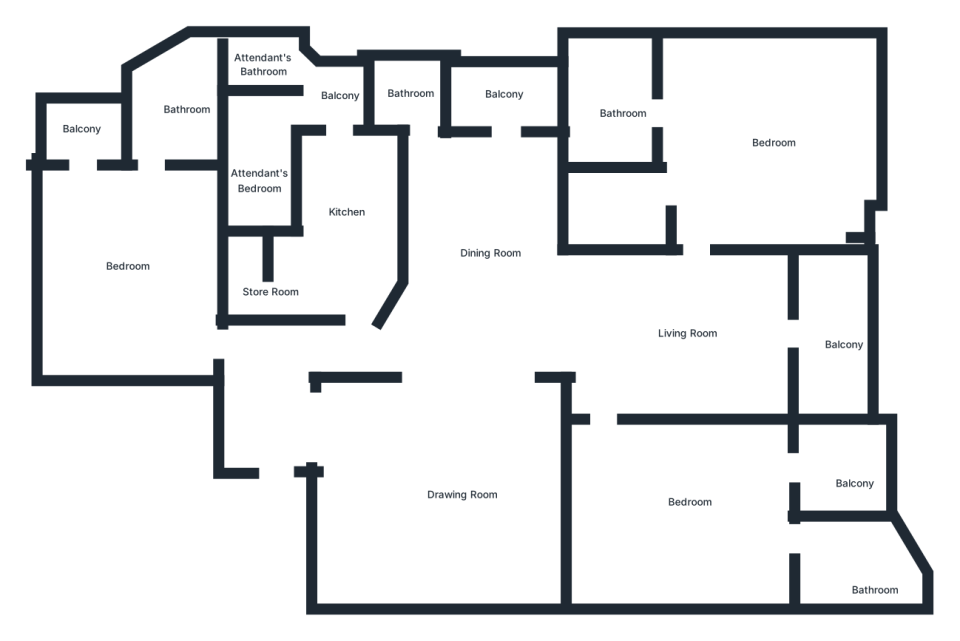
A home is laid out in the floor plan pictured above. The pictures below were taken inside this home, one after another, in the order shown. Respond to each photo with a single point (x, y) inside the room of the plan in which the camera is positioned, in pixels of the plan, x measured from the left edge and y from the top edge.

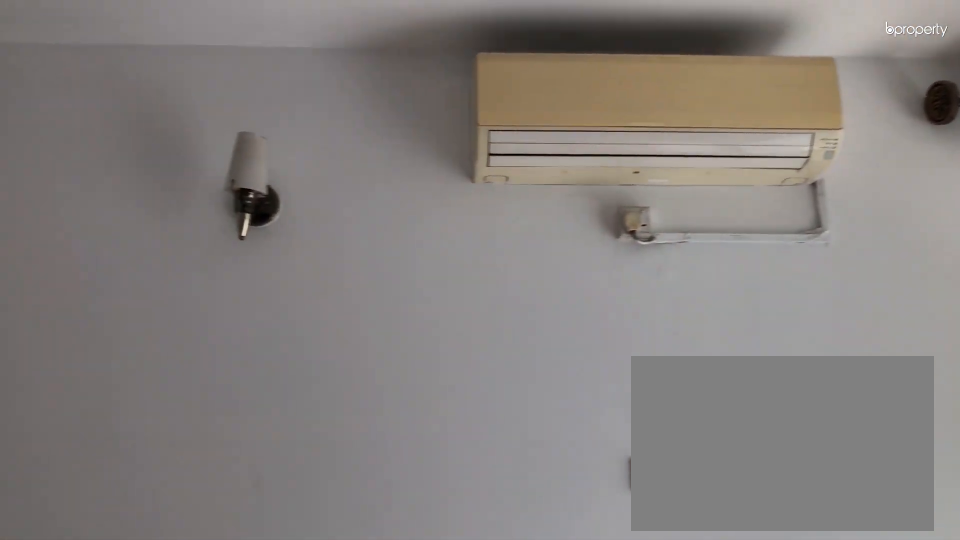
(144, 237)
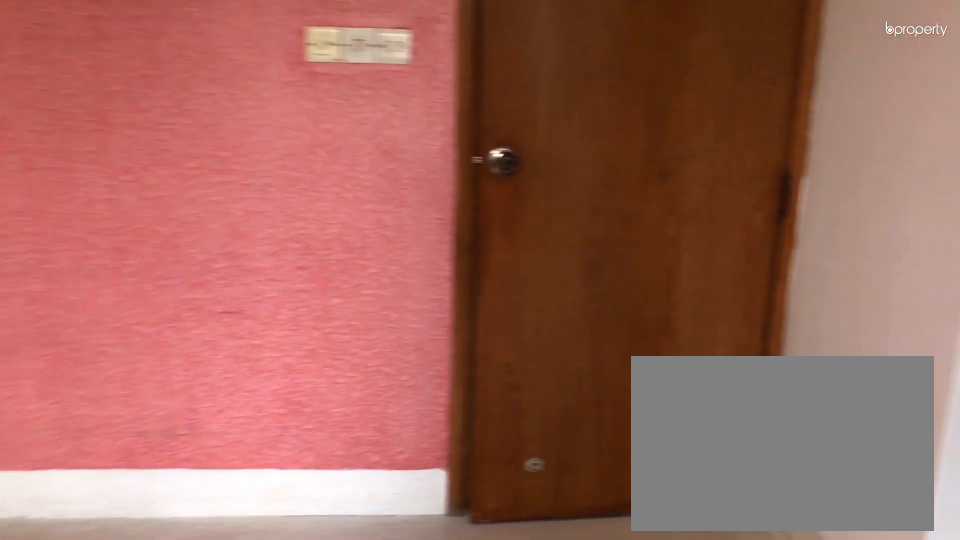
(733, 116)
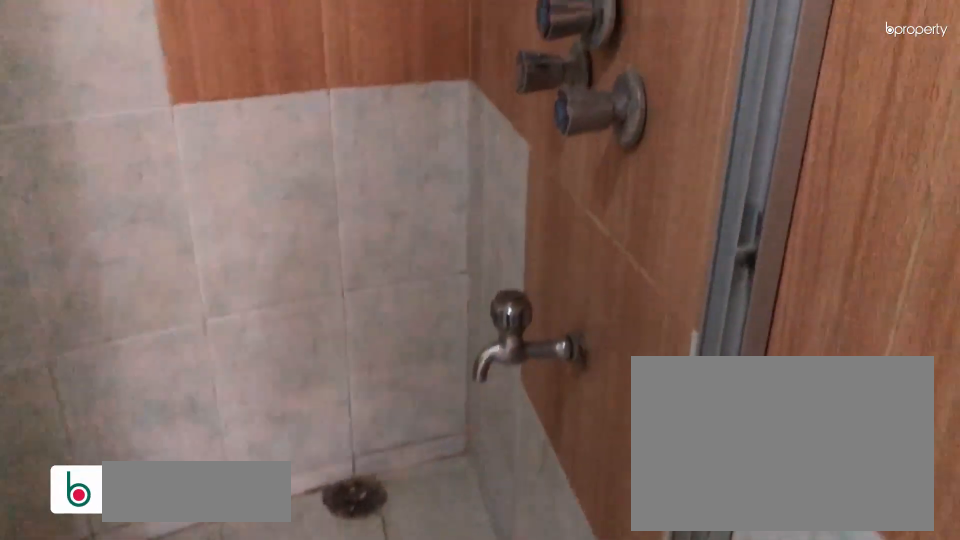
(855, 552)
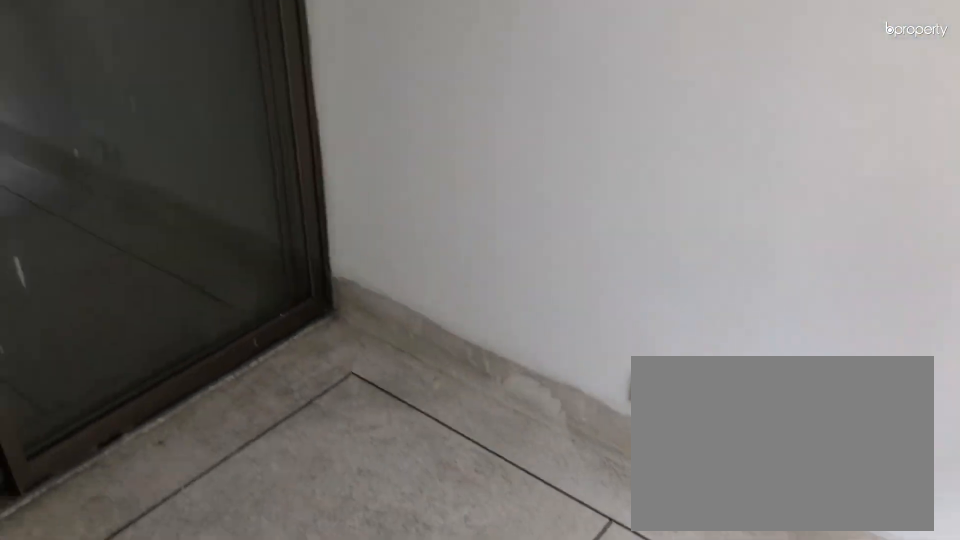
(856, 467)
